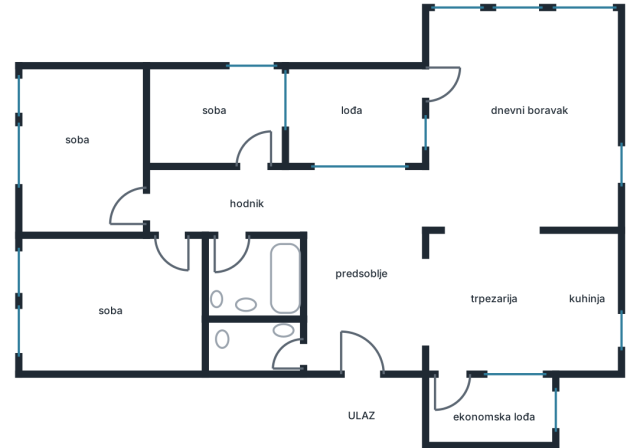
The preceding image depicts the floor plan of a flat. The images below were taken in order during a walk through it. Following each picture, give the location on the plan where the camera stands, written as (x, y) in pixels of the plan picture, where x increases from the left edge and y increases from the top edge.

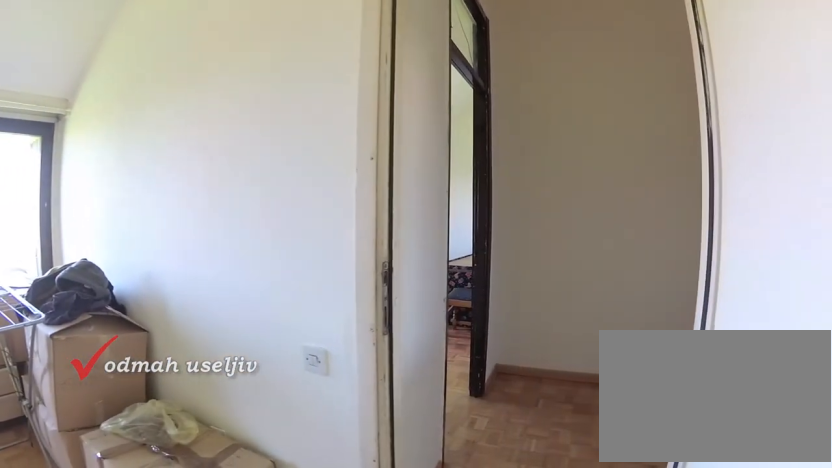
(171, 313)
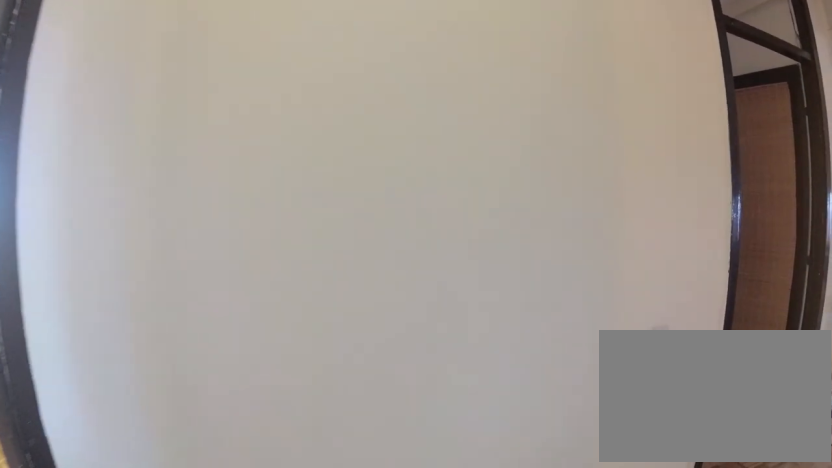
(165, 243)
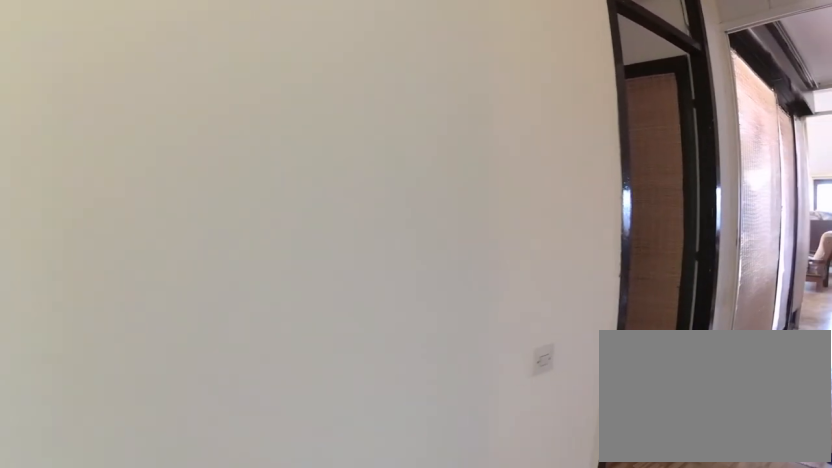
(163, 233)
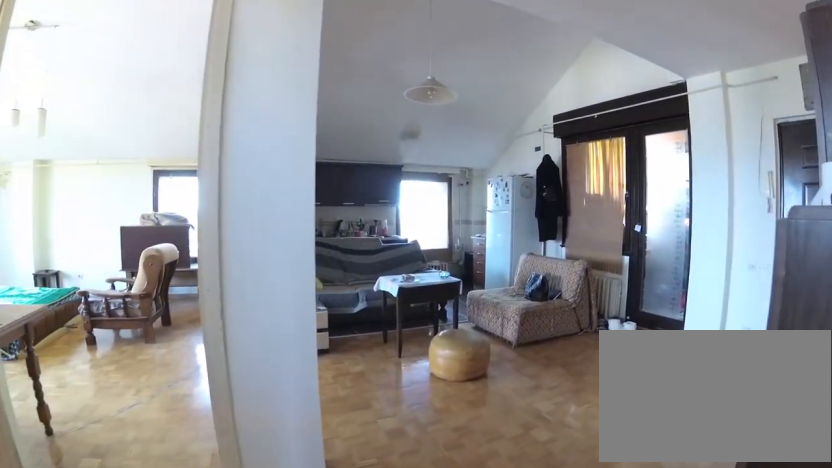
(321, 205)
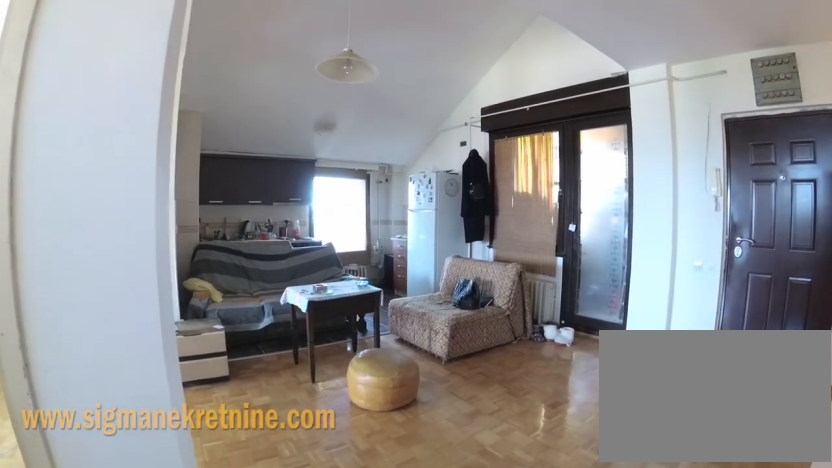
(332, 217)
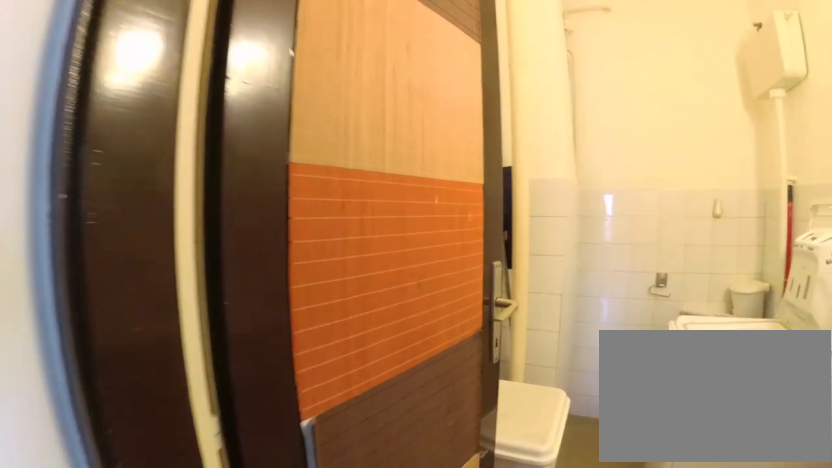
(352, 340)
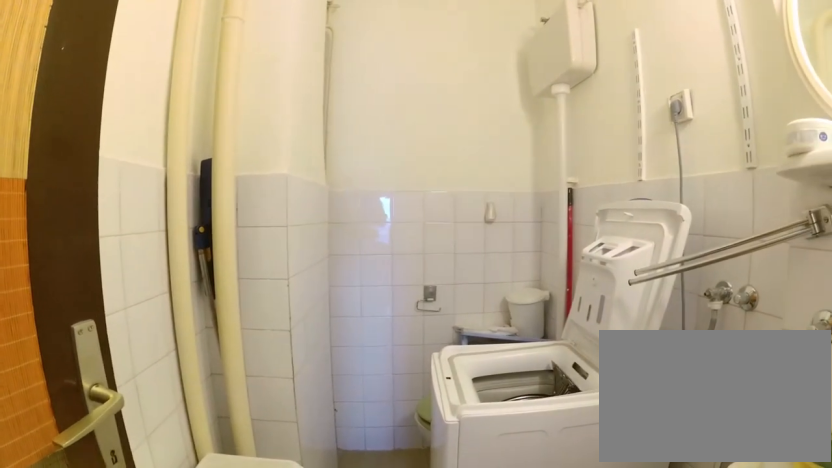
(314, 342)
